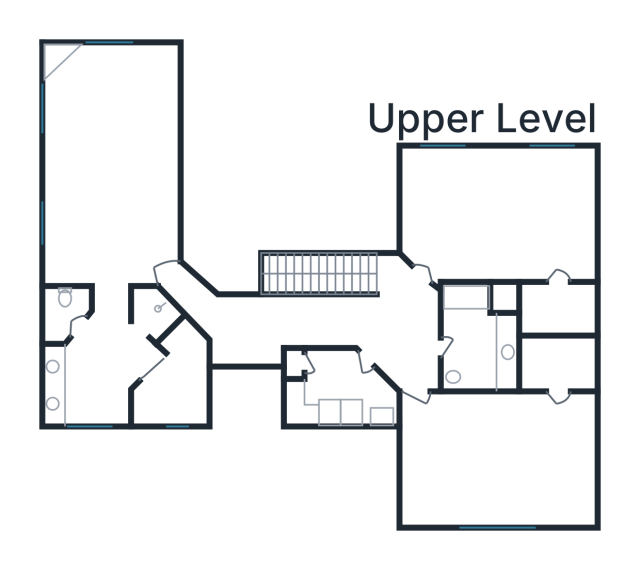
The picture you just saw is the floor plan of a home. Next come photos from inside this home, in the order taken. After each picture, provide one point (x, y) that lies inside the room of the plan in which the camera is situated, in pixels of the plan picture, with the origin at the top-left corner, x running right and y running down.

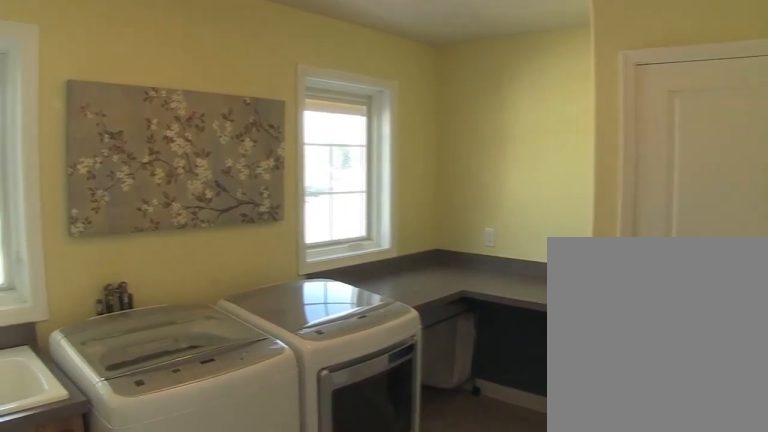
(341, 392)
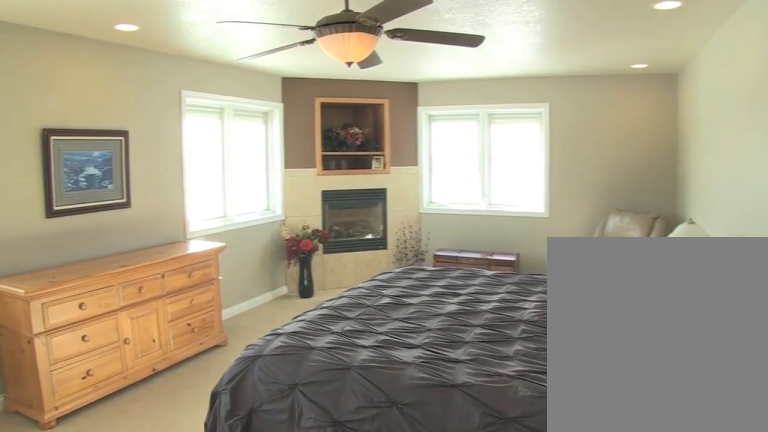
(113, 166)
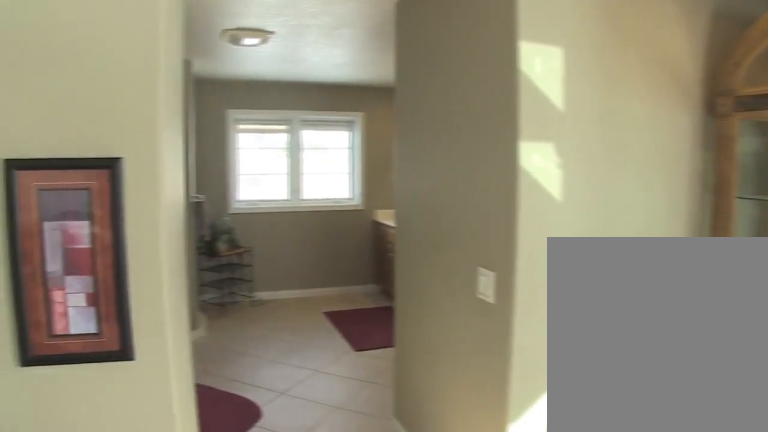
(113, 166)
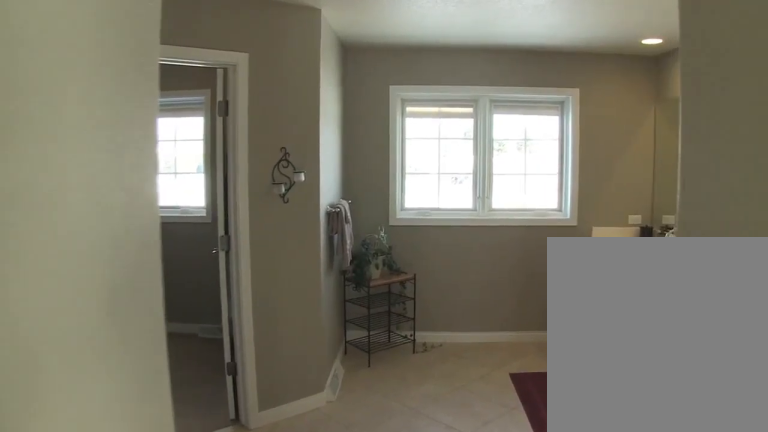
(100, 364)
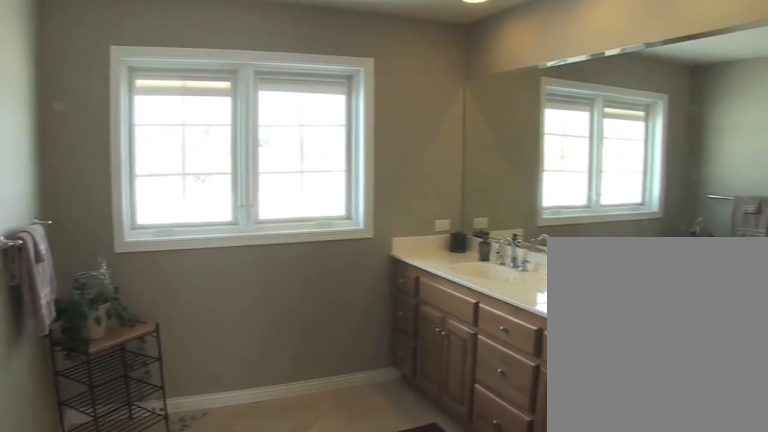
(100, 364)
